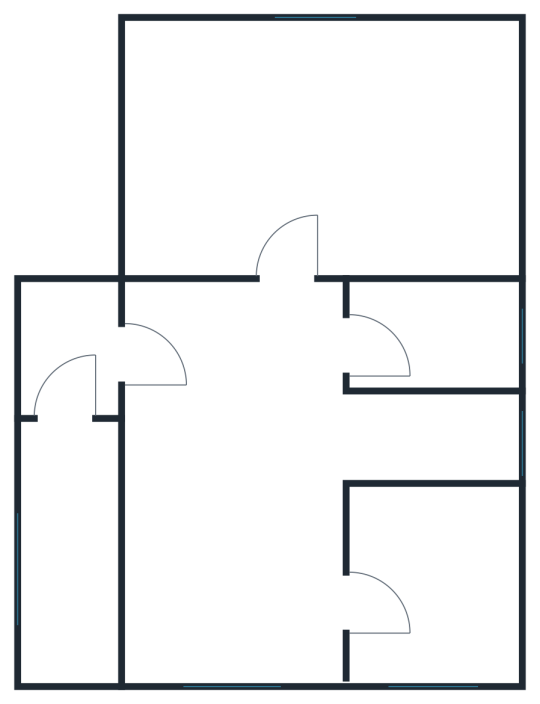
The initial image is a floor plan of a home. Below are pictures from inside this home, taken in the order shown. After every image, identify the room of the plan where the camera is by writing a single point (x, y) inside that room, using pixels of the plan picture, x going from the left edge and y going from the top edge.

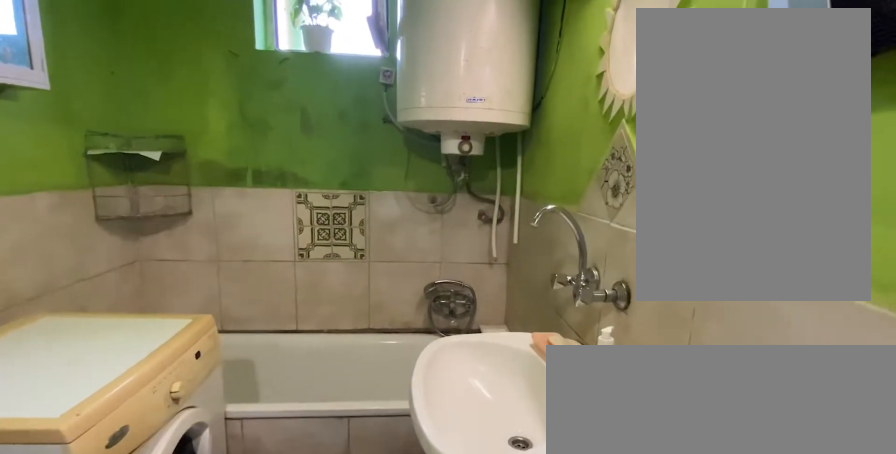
(431, 335)
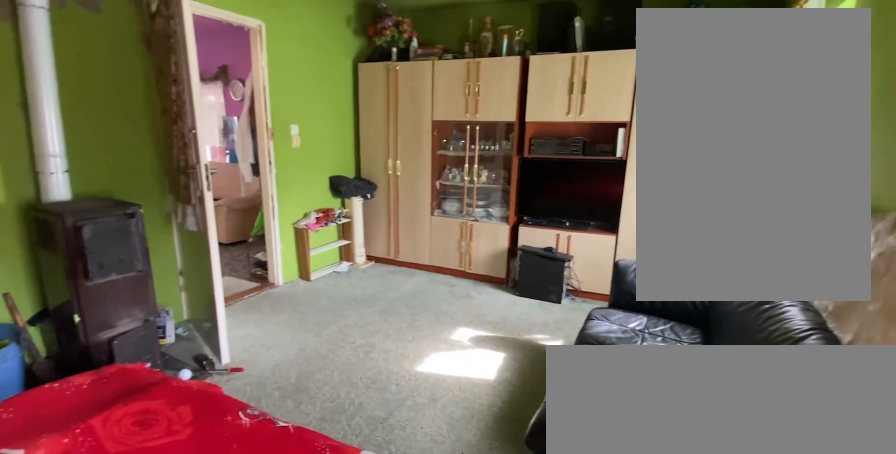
(321, 143)
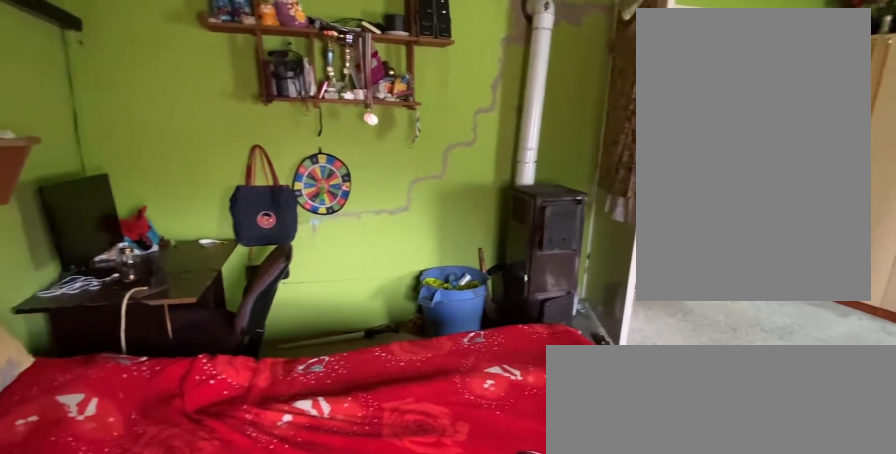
(320, 143)
